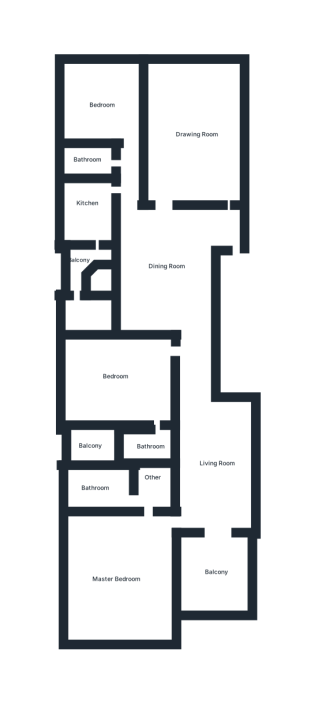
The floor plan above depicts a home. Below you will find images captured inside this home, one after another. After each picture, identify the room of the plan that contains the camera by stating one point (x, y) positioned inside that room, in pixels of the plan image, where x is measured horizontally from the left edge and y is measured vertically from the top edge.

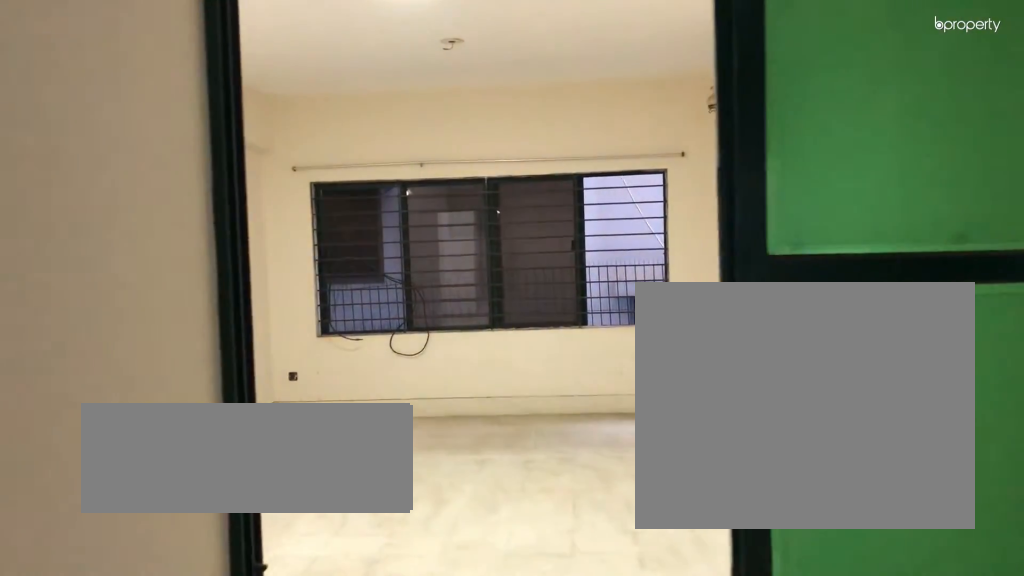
(185, 136)
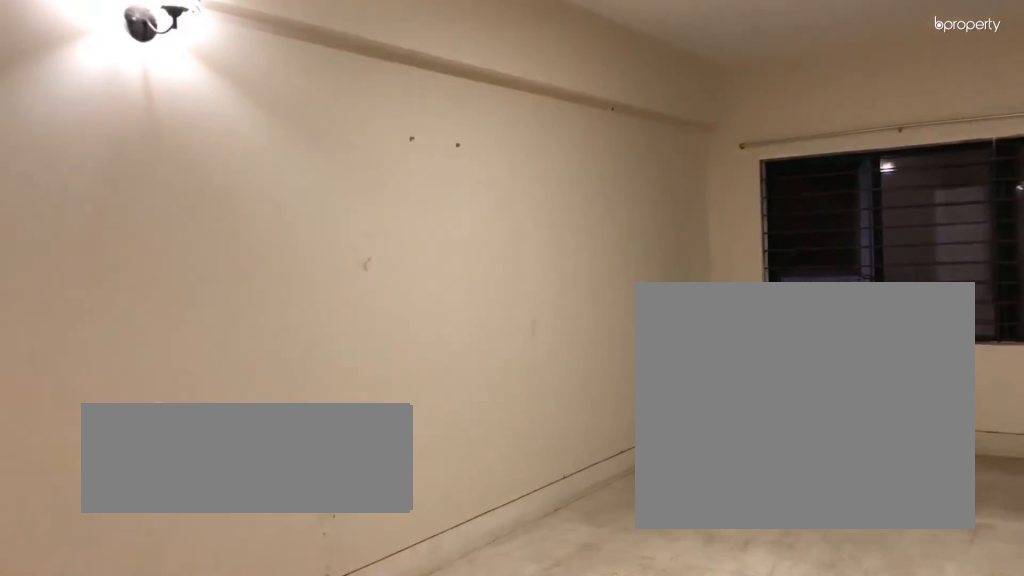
(185, 136)
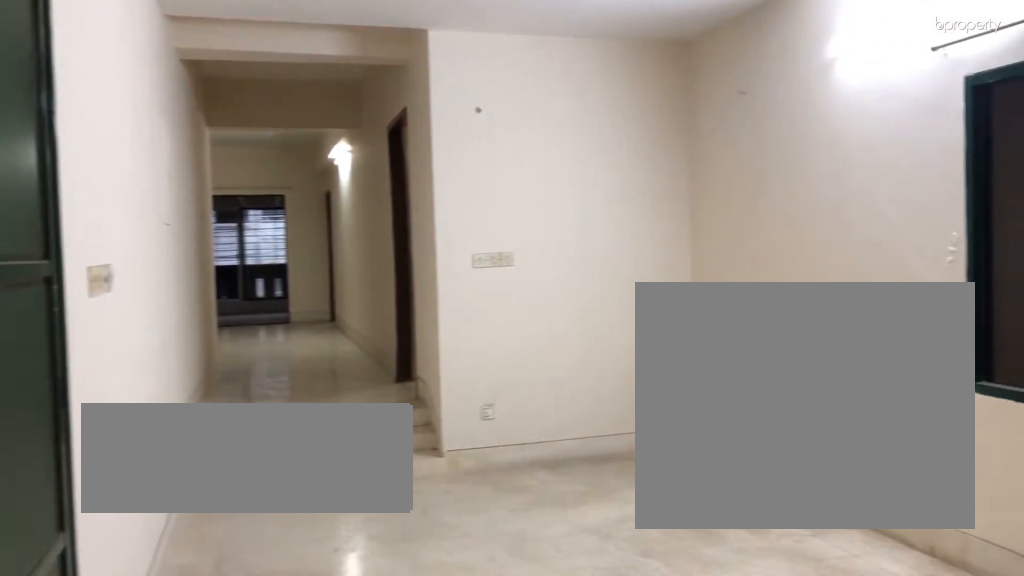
(166, 260)
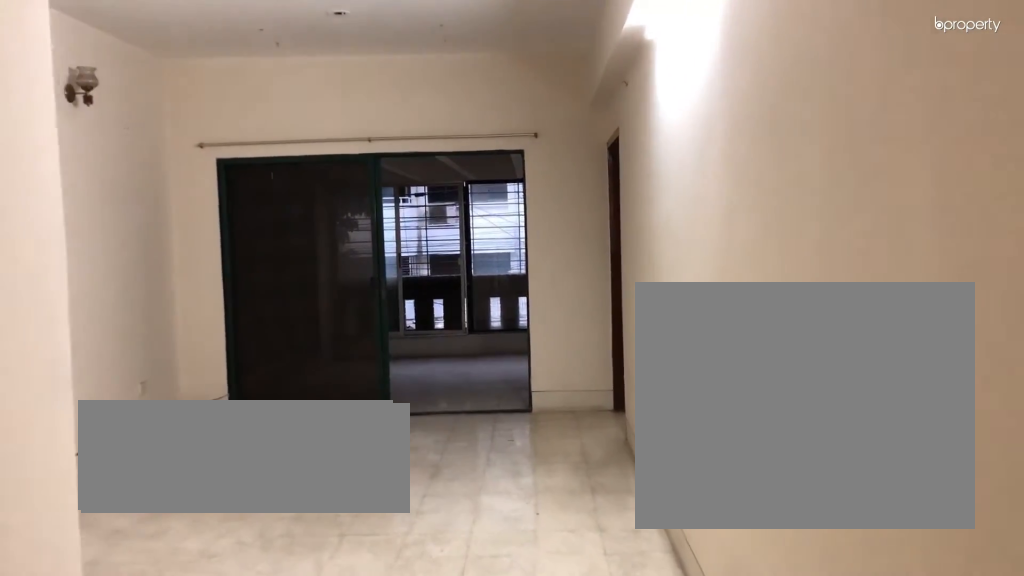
(219, 465)
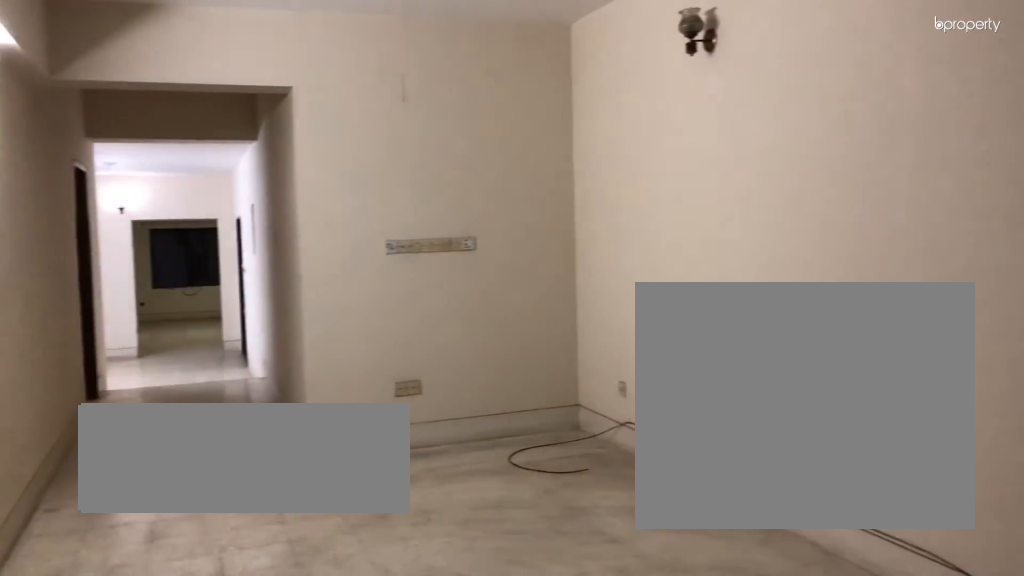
(219, 465)
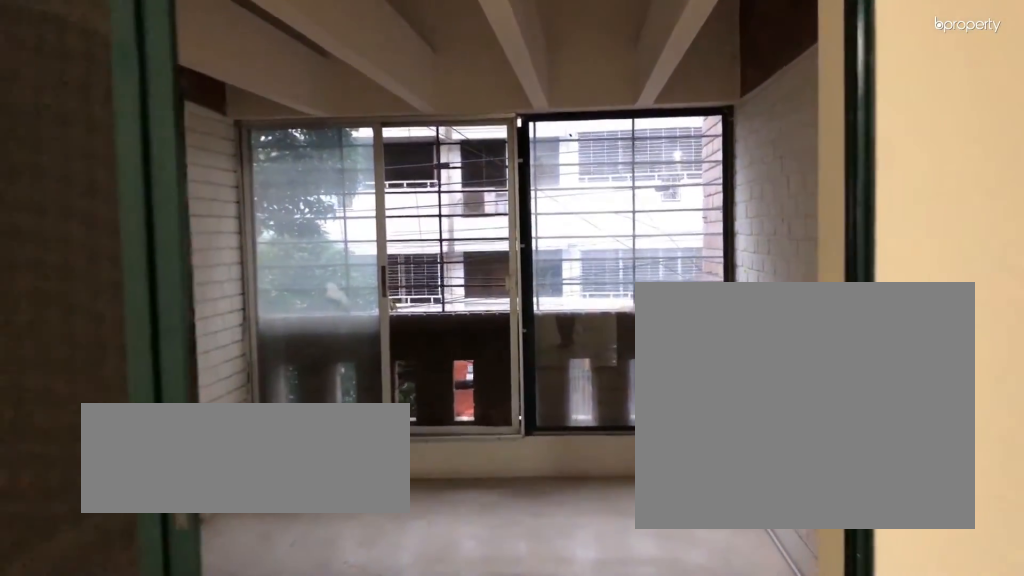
(214, 572)
